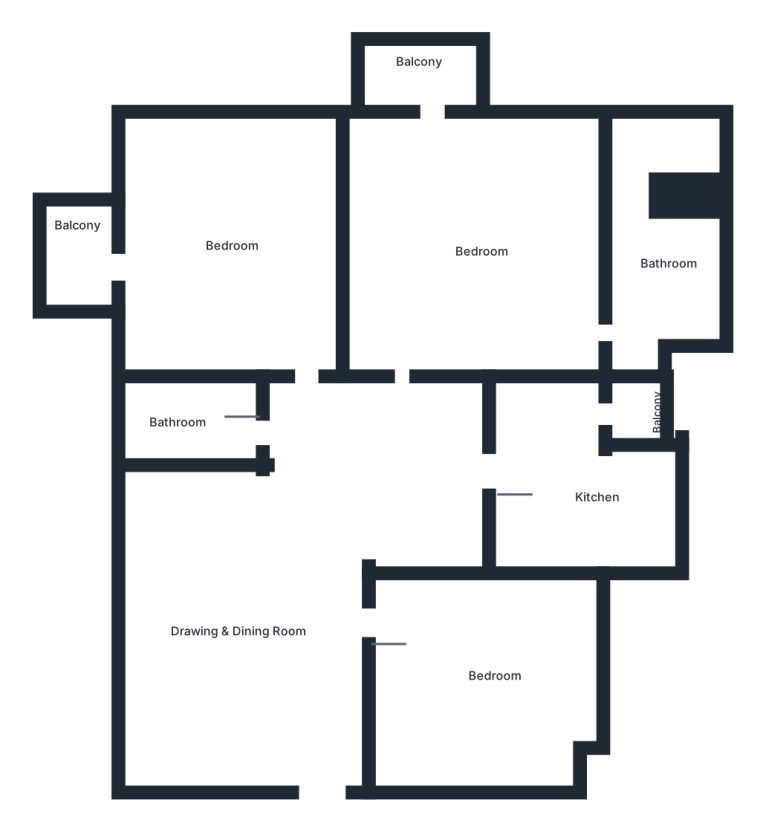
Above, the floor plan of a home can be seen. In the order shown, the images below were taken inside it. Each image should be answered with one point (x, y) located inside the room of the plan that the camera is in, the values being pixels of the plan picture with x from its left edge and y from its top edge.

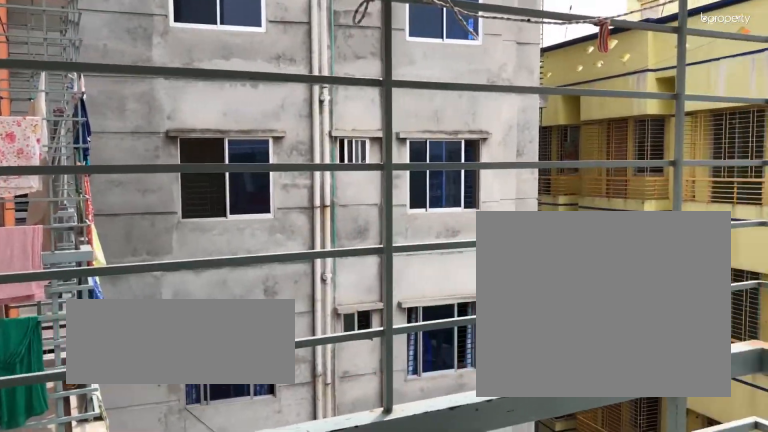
(83, 259)
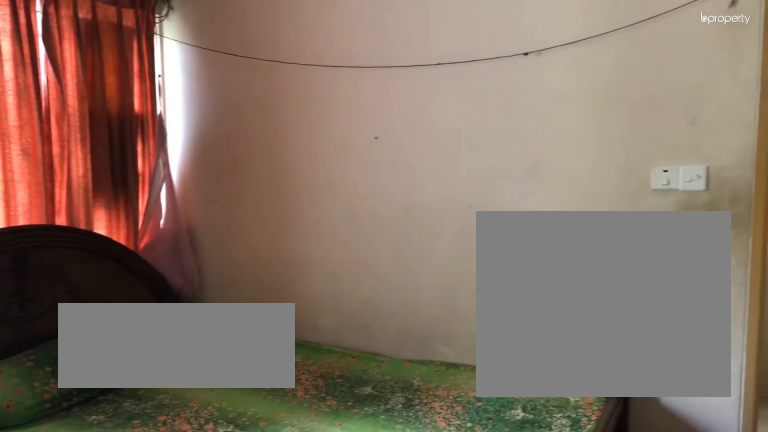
(468, 246)
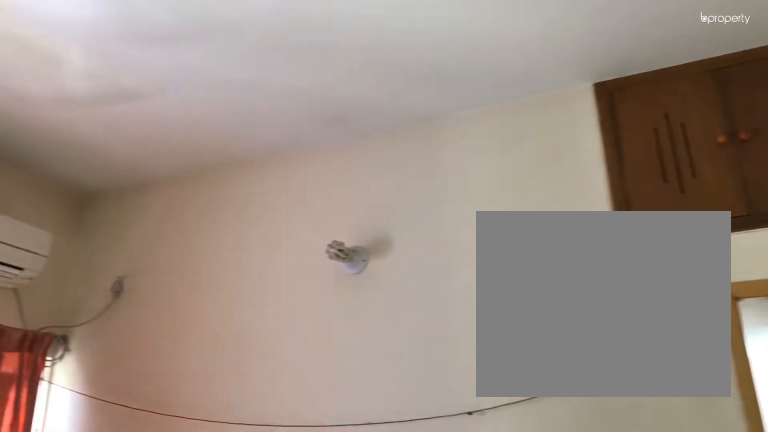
(468, 246)
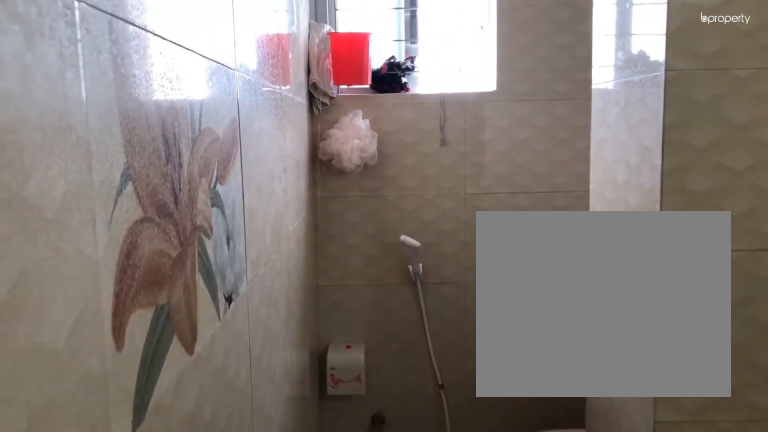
(647, 263)
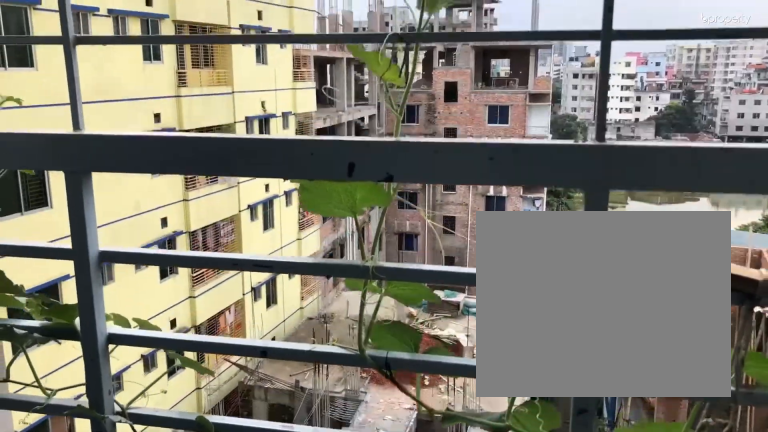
(418, 79)
